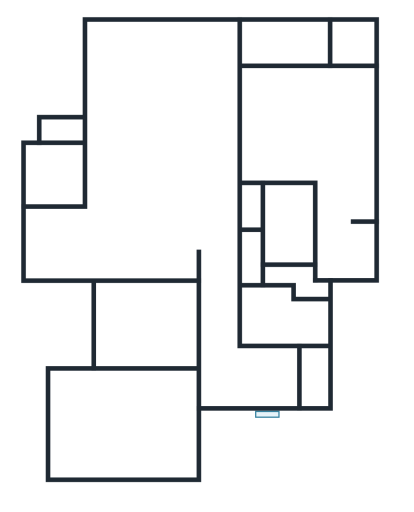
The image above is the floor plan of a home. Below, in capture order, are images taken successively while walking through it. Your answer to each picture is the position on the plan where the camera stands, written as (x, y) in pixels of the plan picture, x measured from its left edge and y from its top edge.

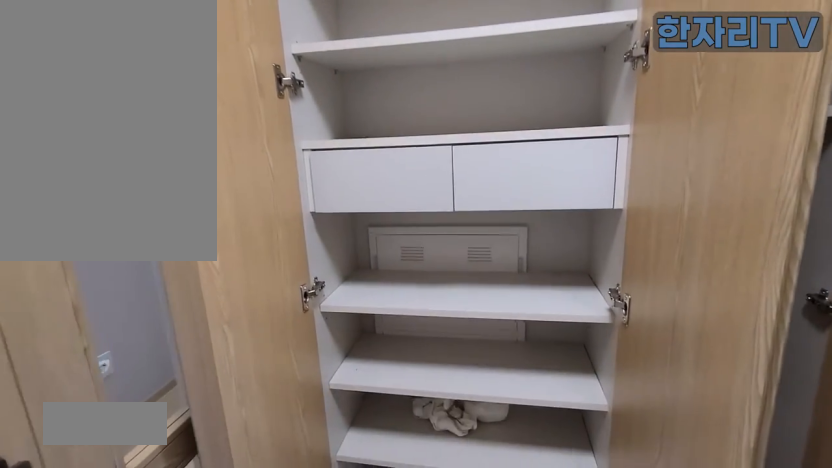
(268, 379)
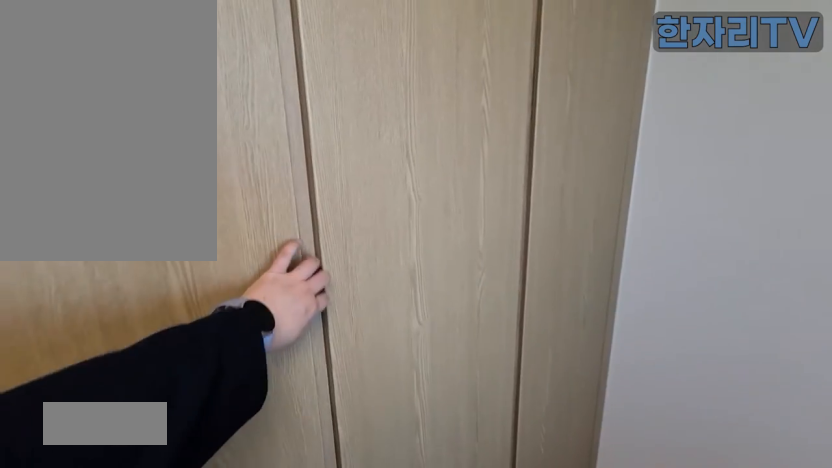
(122, 418)
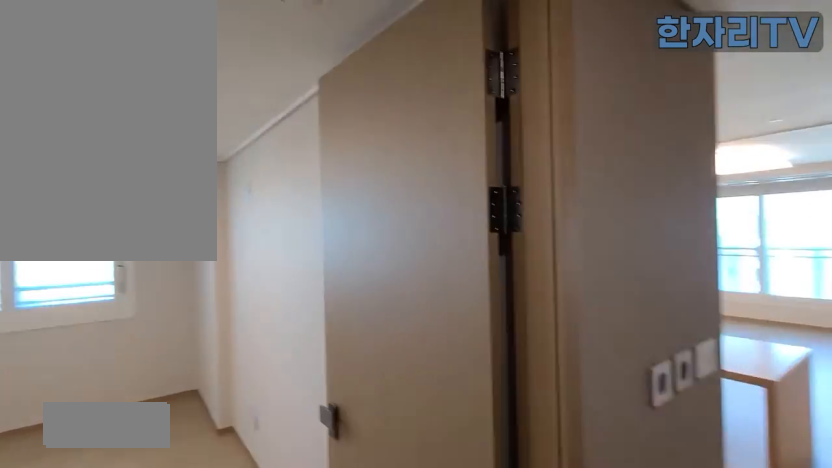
(148, 323)
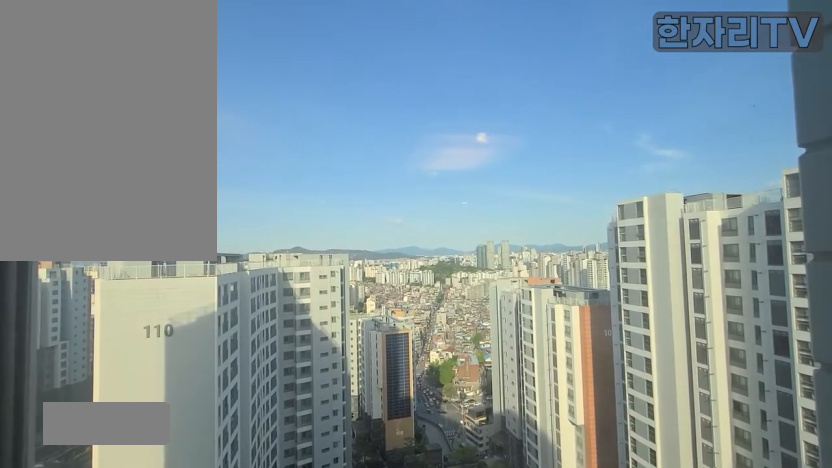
(148, 323)
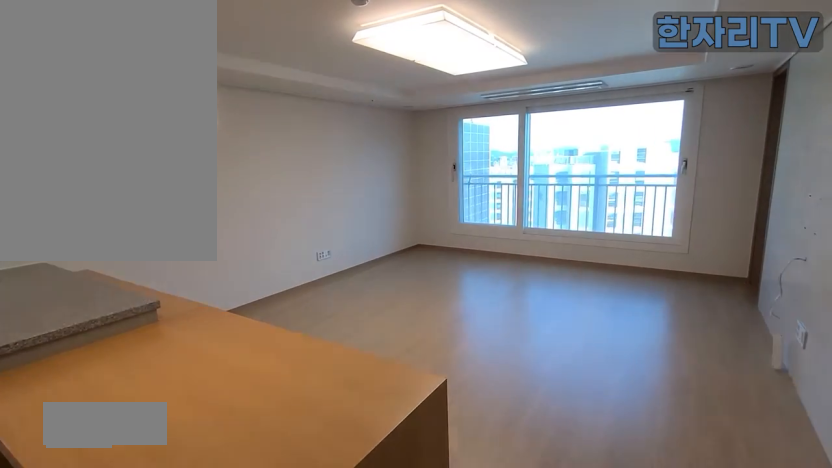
(119, 238)
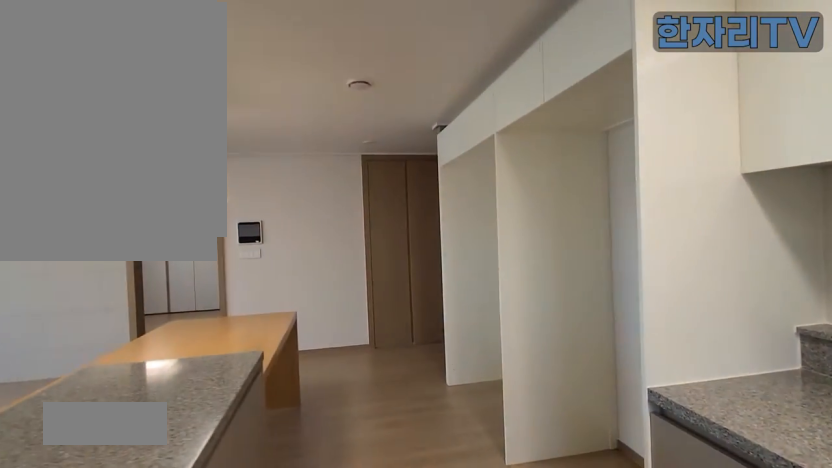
(122, 215)
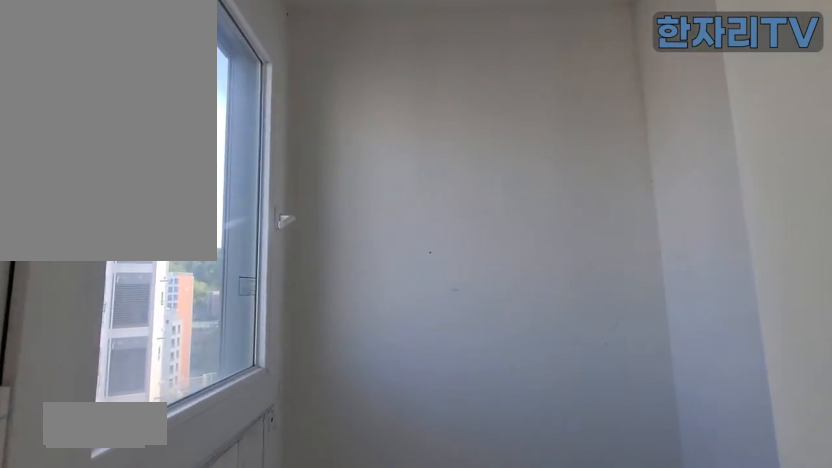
(287, 40)
